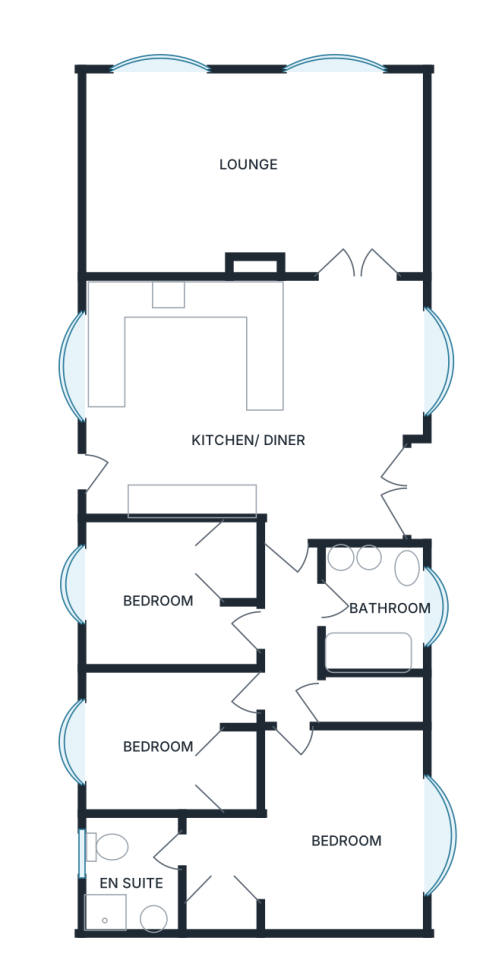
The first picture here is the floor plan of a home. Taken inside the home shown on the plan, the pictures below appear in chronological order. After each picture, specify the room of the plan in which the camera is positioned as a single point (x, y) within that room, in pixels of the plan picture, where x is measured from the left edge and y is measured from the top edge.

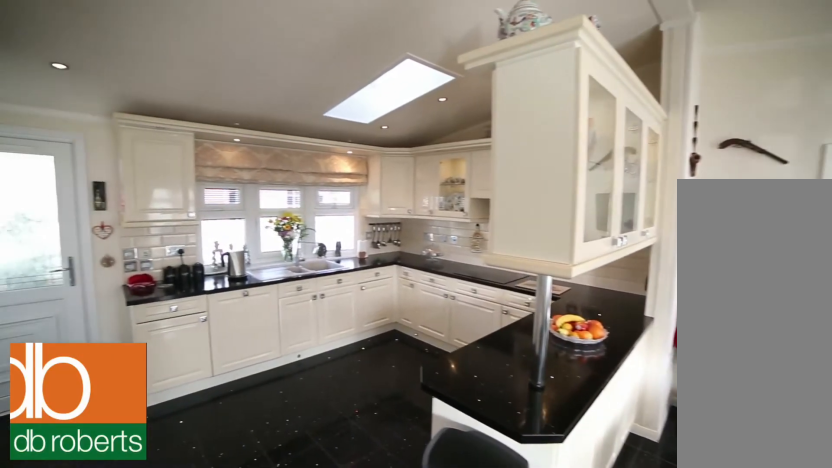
(256, 404)
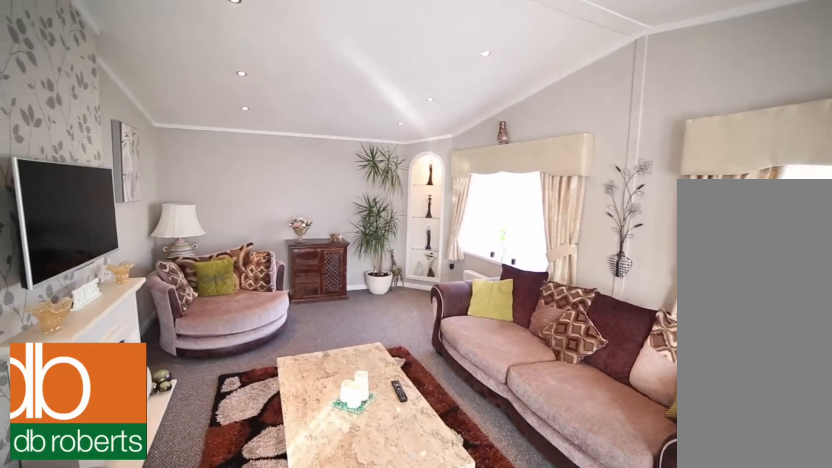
(256, 169)
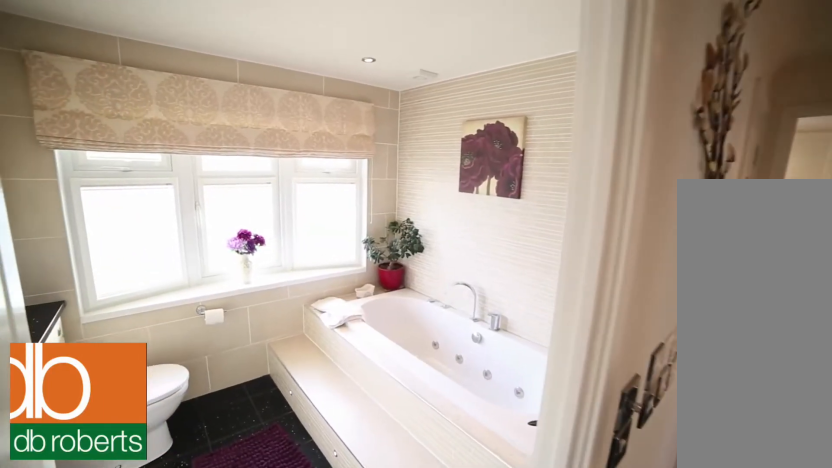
(381, 607)
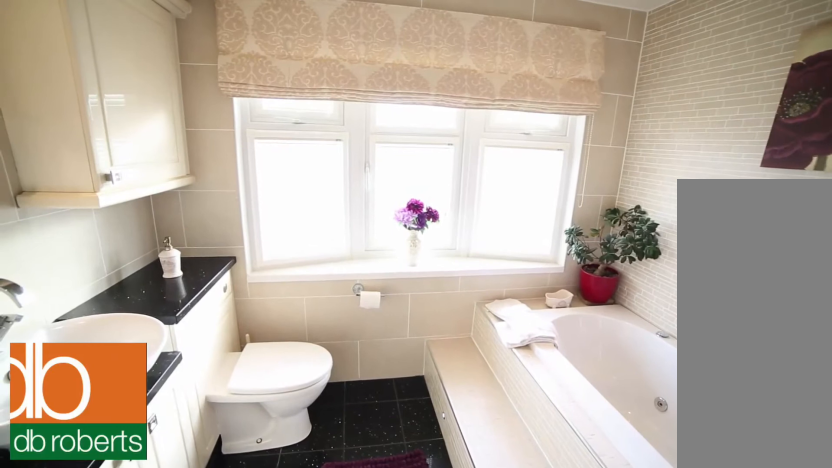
(381, 607)
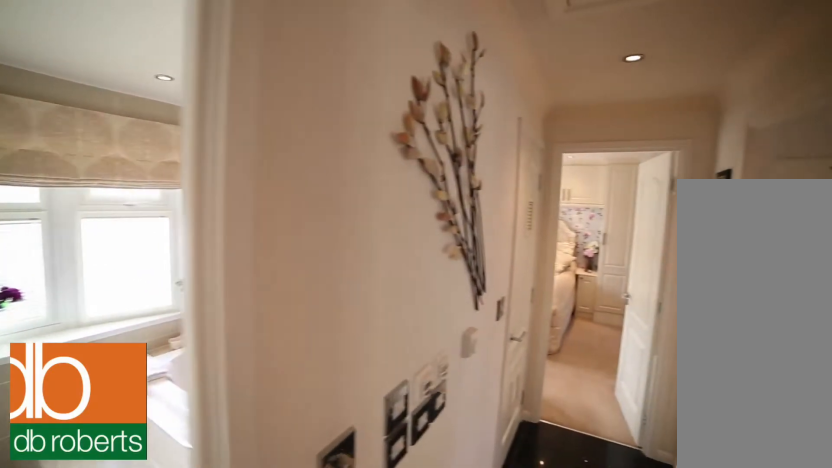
(289, 643)
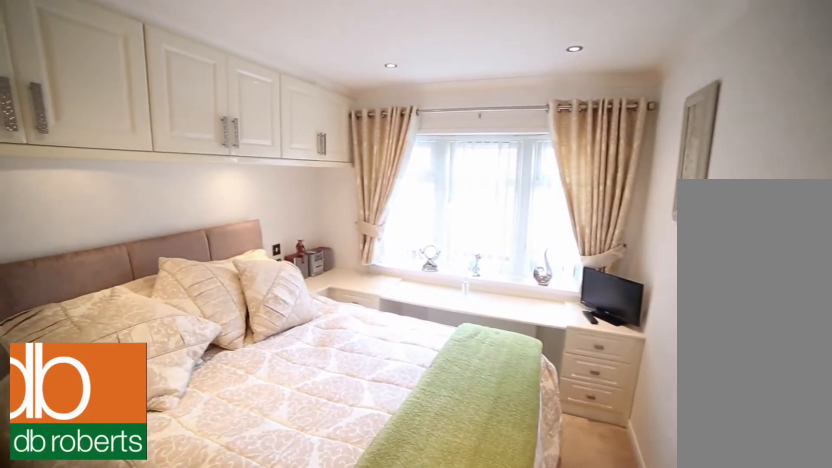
(165, 741)
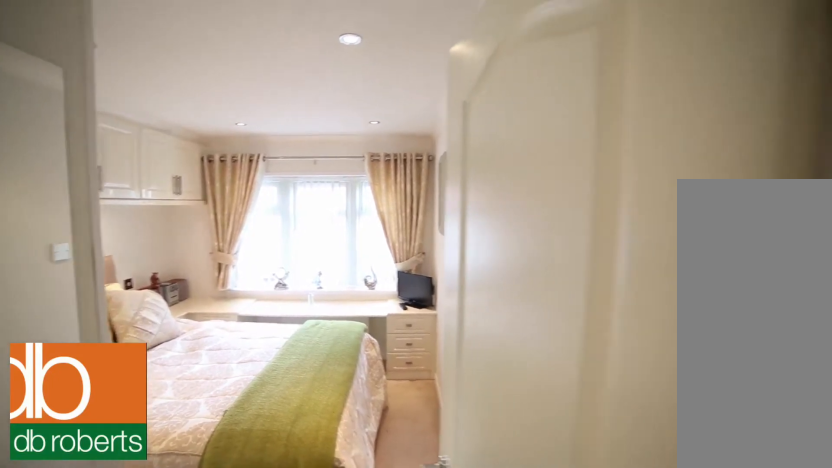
(165, 741)
